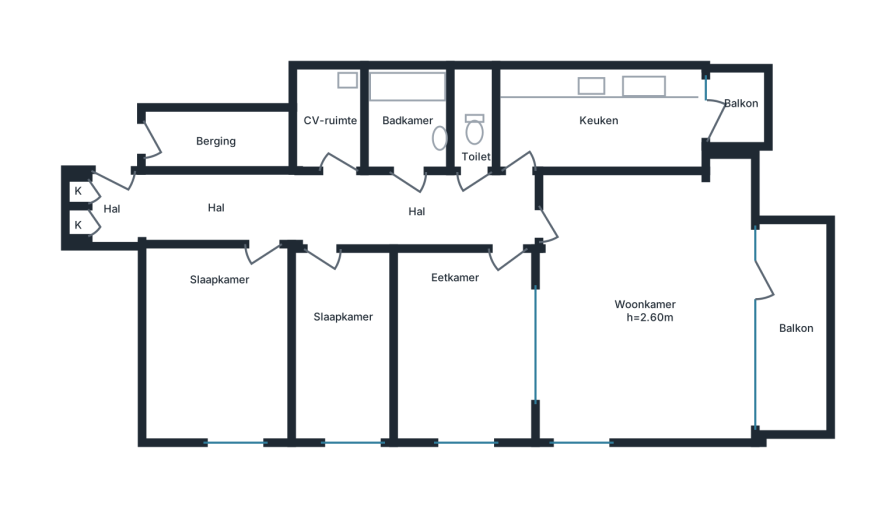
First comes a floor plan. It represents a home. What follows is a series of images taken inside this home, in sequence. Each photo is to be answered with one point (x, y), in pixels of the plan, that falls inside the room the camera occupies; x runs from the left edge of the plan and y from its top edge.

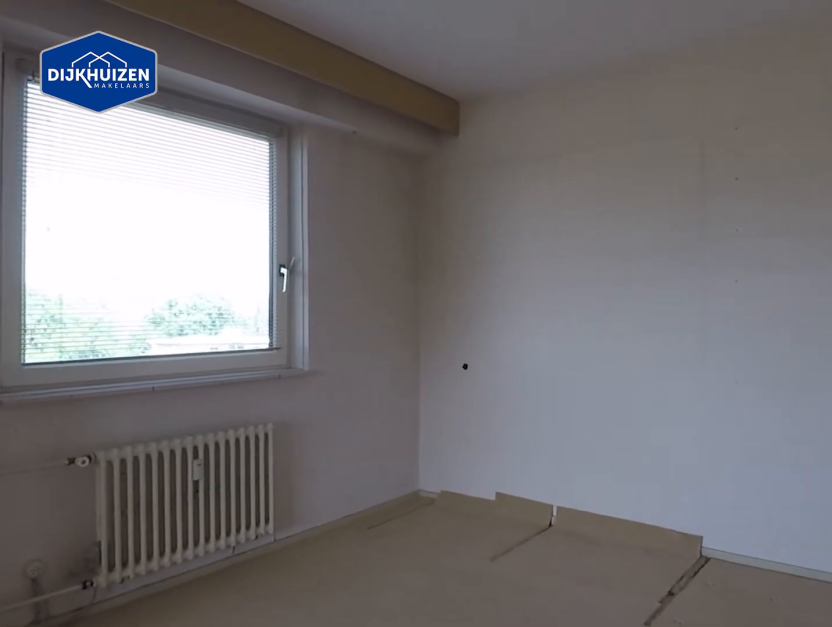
(464, 344)
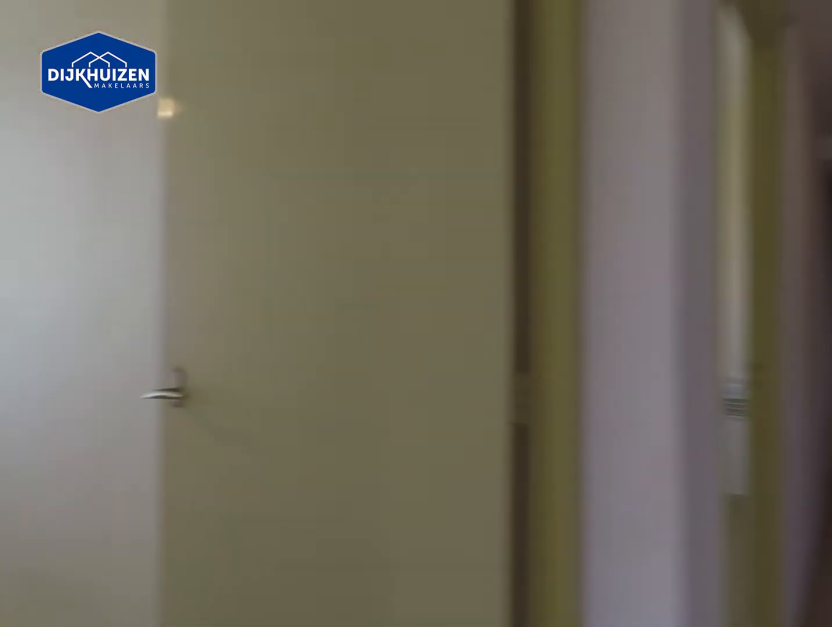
(324, 209)
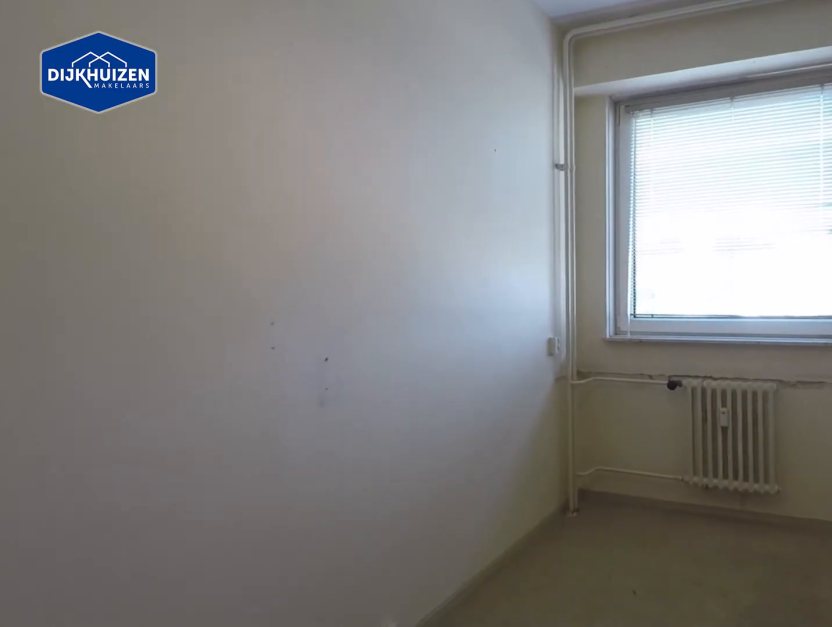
(345, 345)
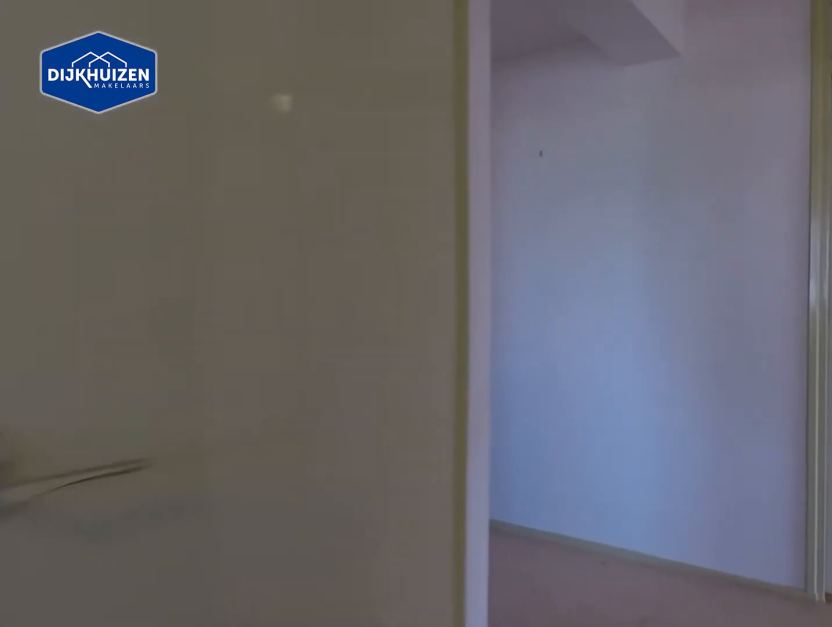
(345, 345)
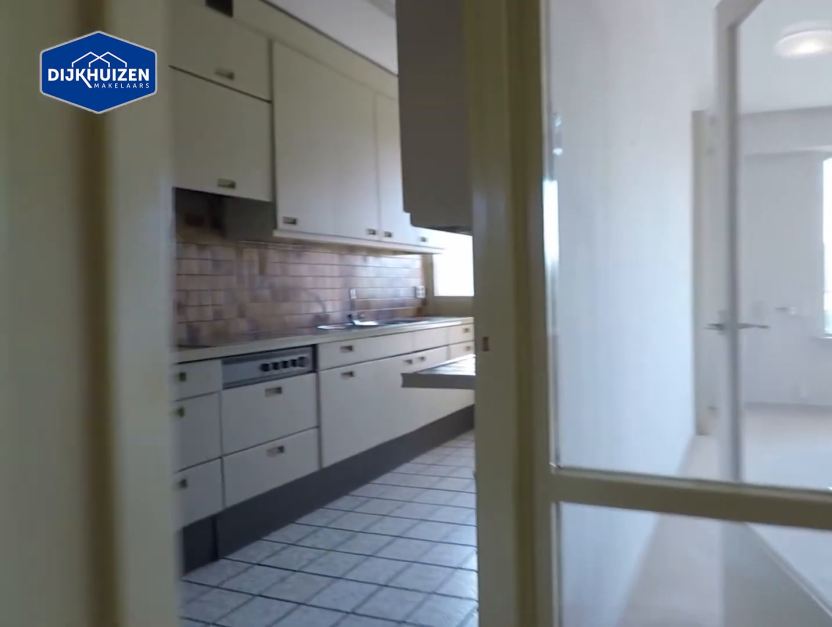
(324, 209)
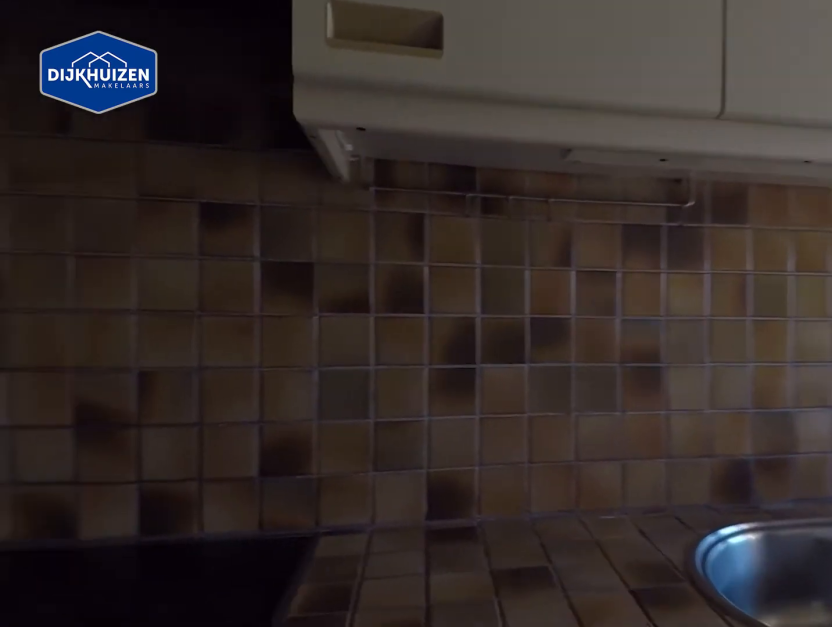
(599, 119)
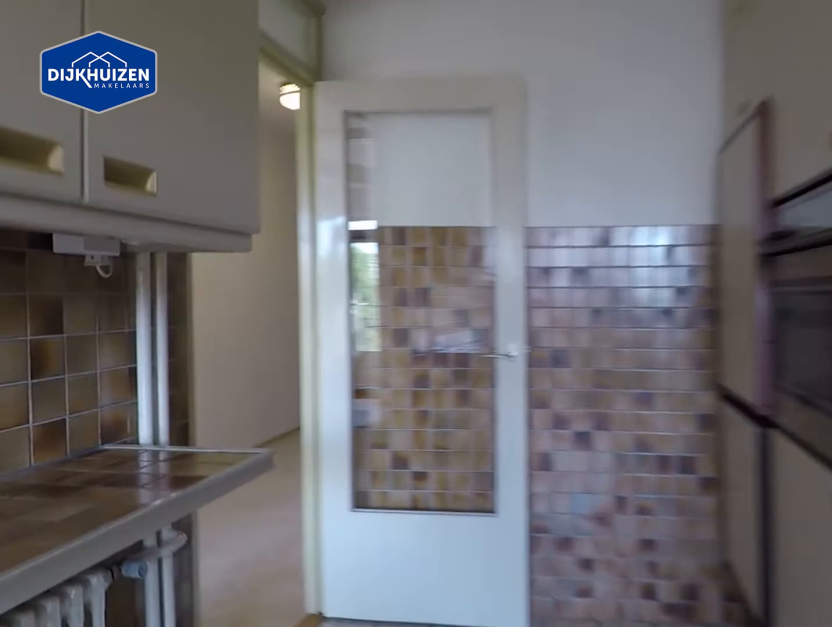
(599, 119)
